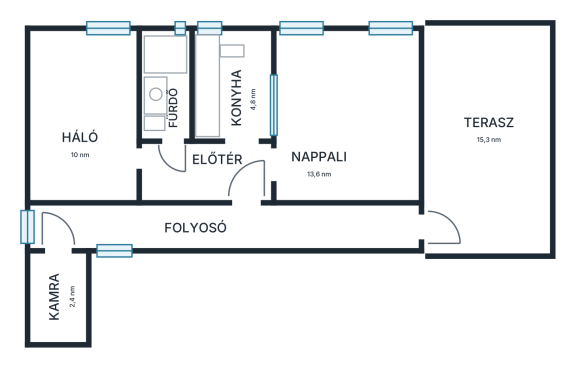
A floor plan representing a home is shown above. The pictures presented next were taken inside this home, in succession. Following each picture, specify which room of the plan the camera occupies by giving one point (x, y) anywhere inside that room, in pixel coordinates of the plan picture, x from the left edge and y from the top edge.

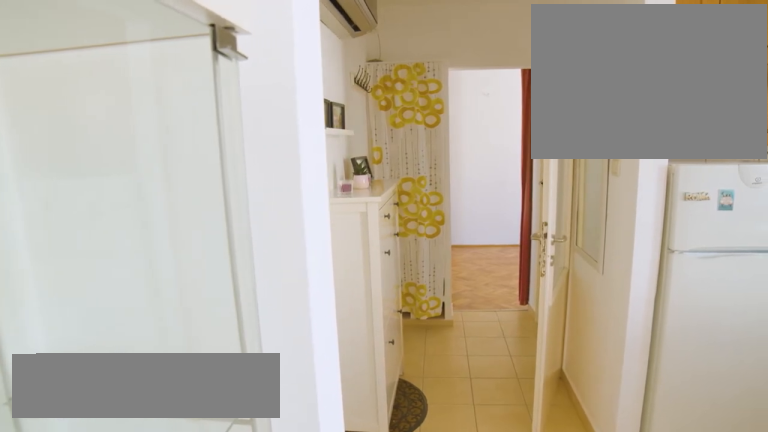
(212, 166)
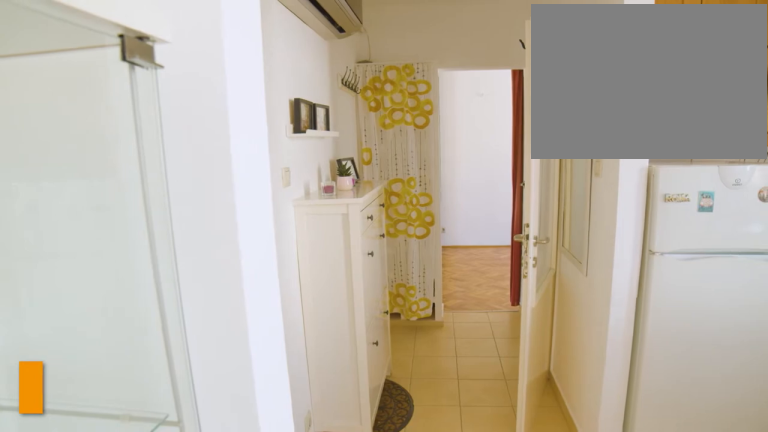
(212, 166)
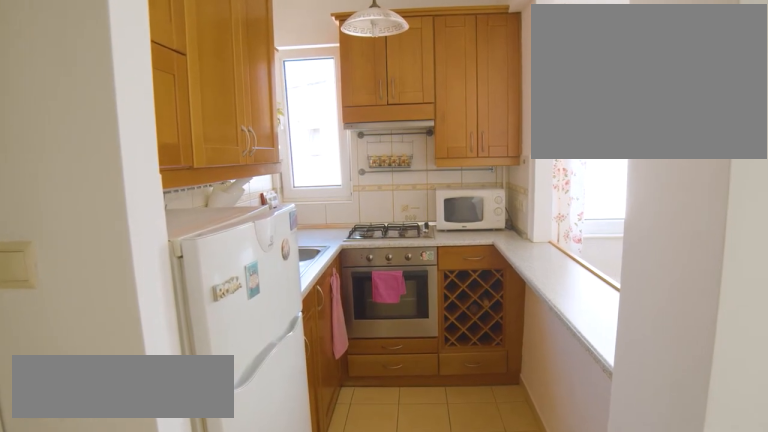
(231, 84)
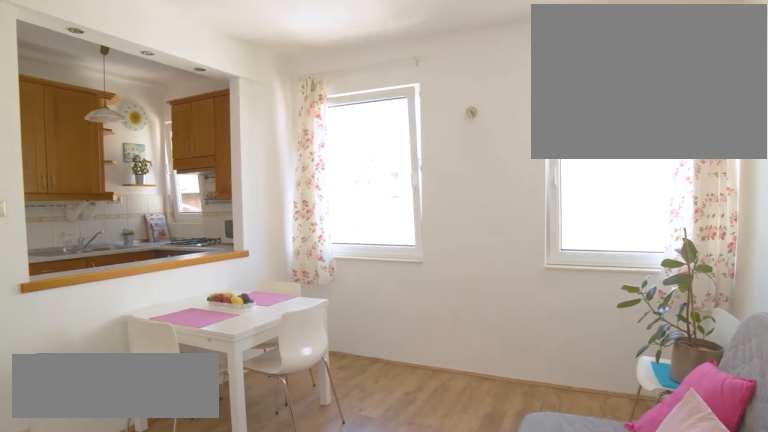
(345, 112)
